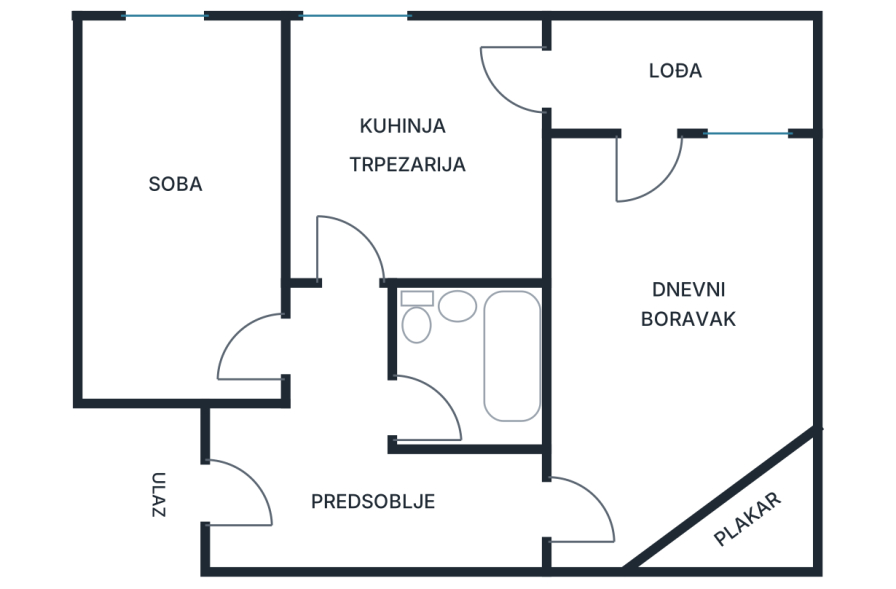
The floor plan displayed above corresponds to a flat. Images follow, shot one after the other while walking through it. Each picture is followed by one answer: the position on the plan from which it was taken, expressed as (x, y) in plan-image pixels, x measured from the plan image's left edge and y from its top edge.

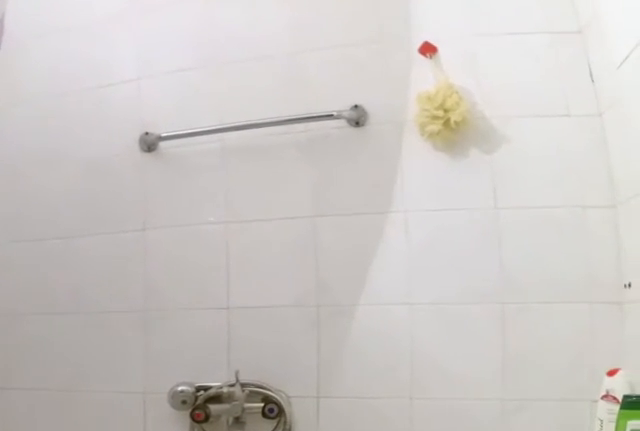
(411, 384)
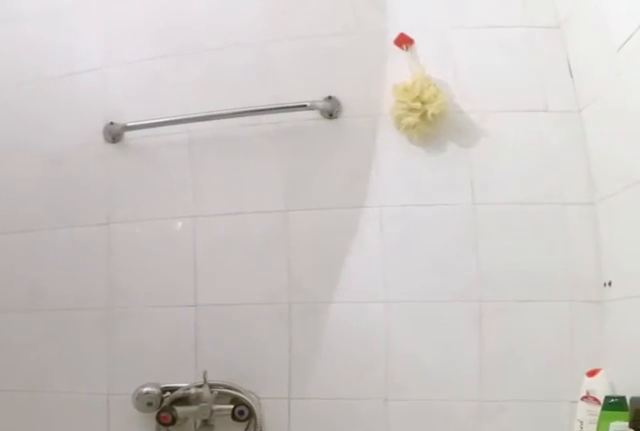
(419, 379)
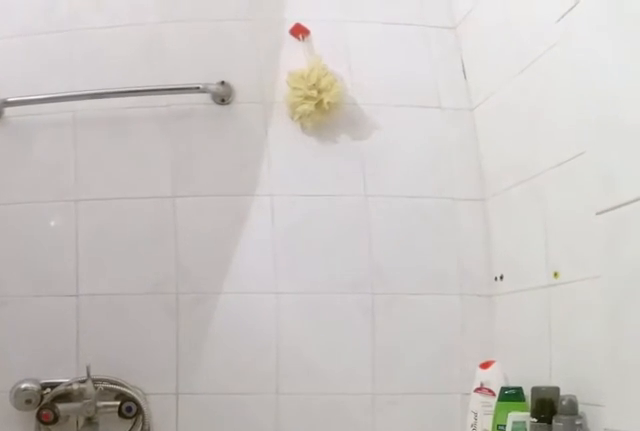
(429, 375)
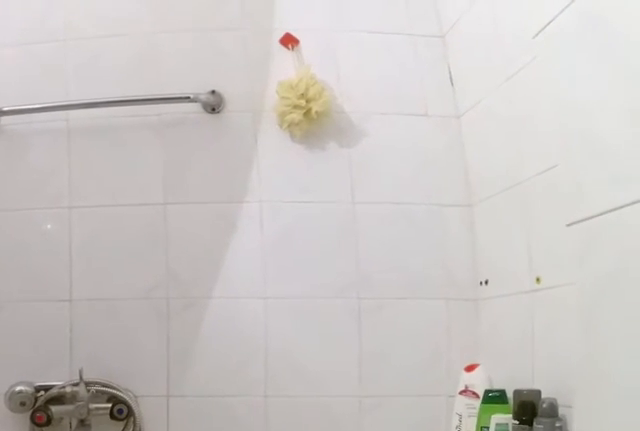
(426, 380)
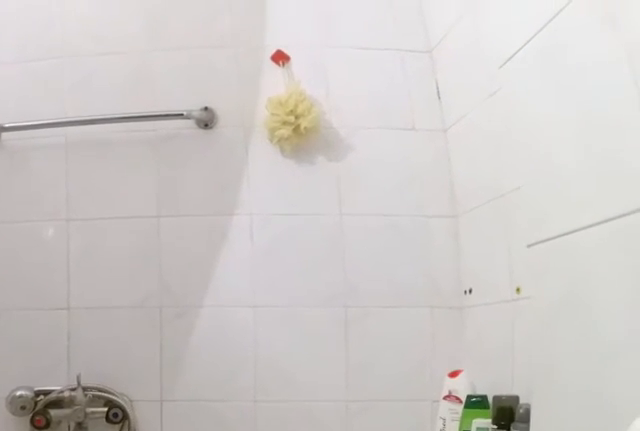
(424, 385)
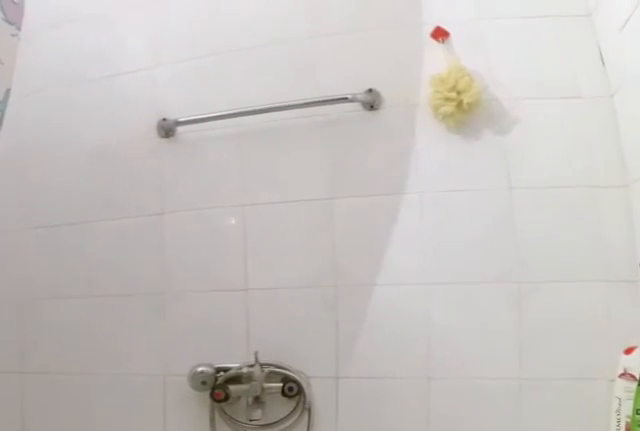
(412, 400)
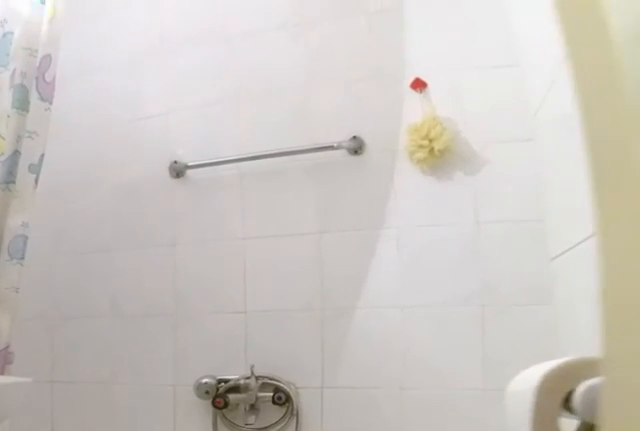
(403, 408)
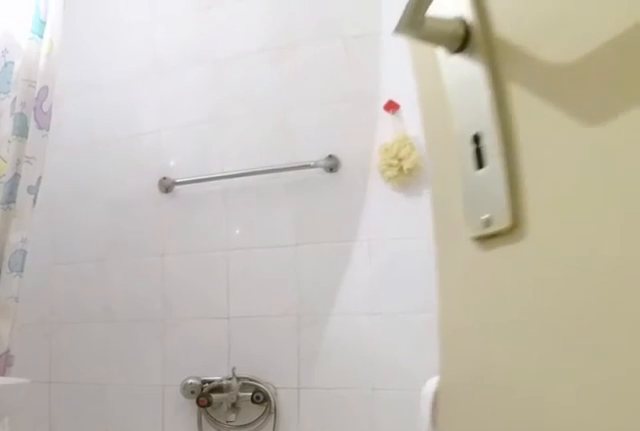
(397, 412)
